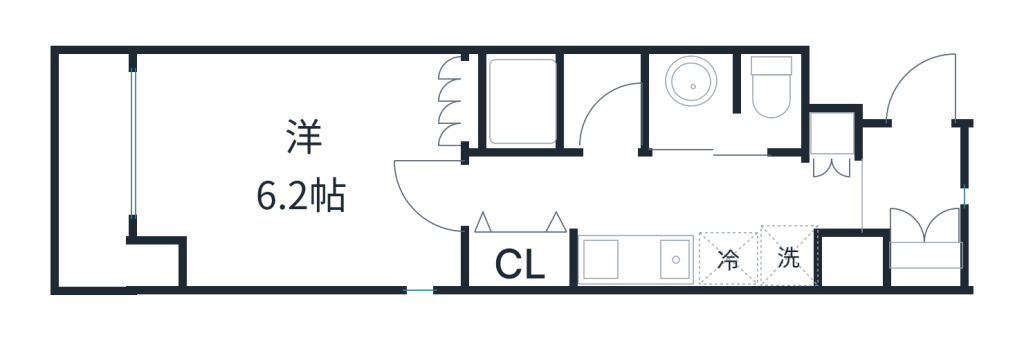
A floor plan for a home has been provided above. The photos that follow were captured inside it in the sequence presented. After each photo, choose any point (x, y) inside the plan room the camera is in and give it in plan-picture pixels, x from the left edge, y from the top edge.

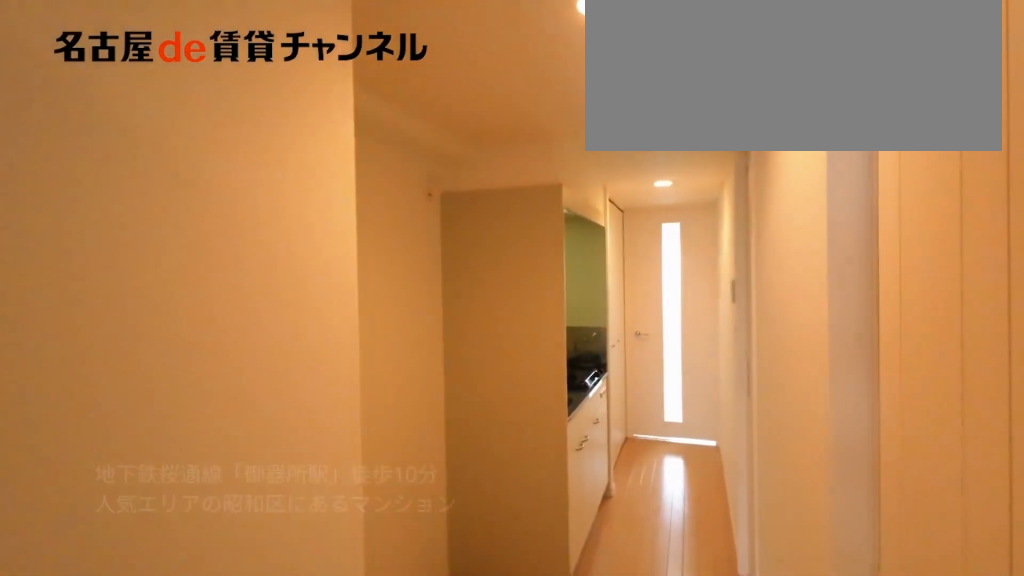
(911, 196)
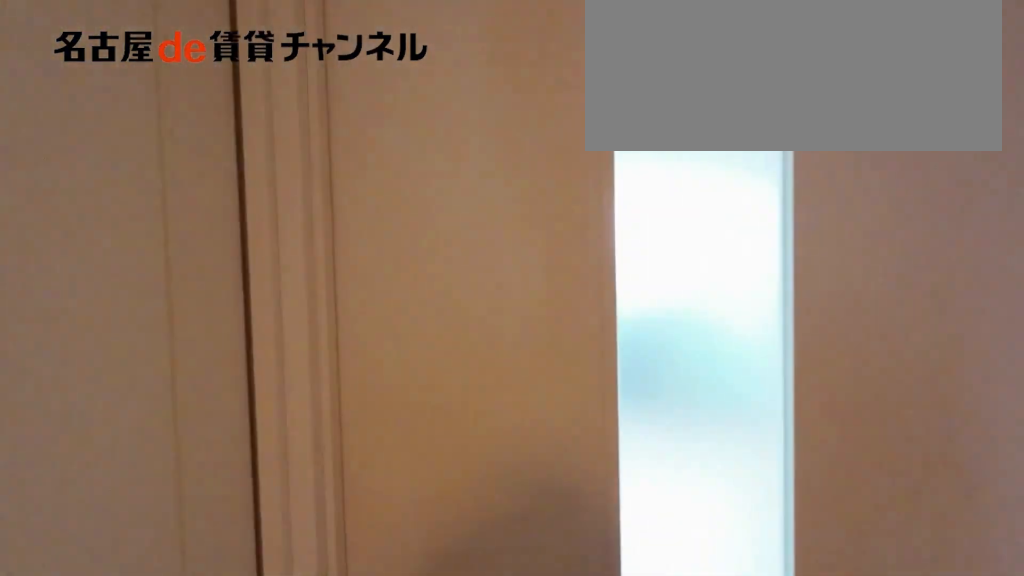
(911, 196)
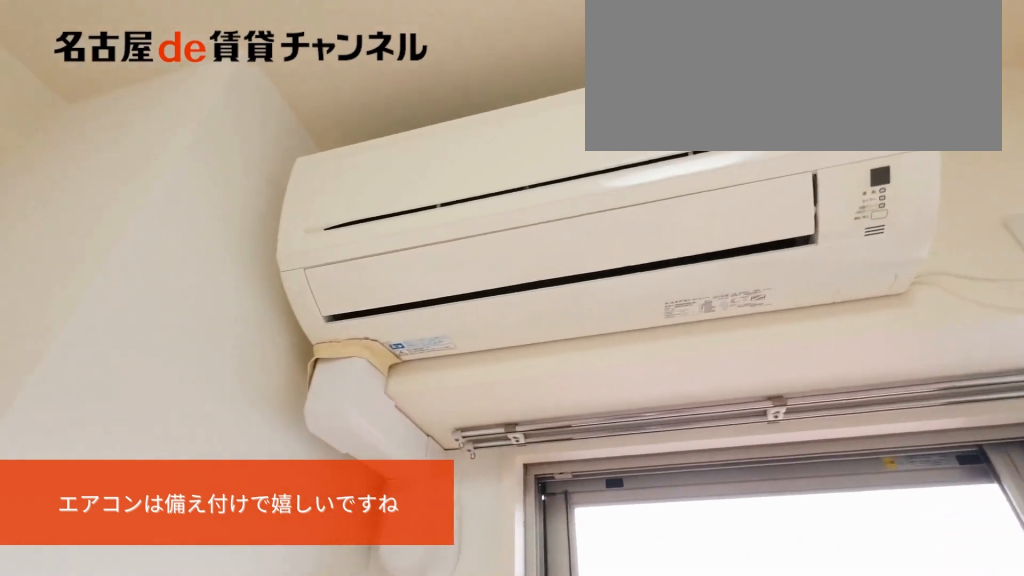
(298, 168)
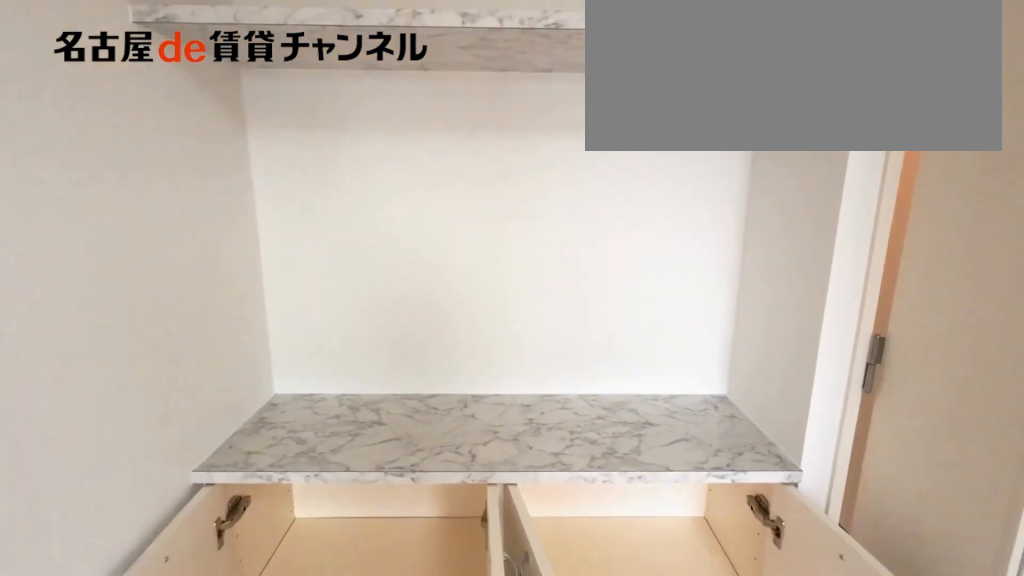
(298, 168)
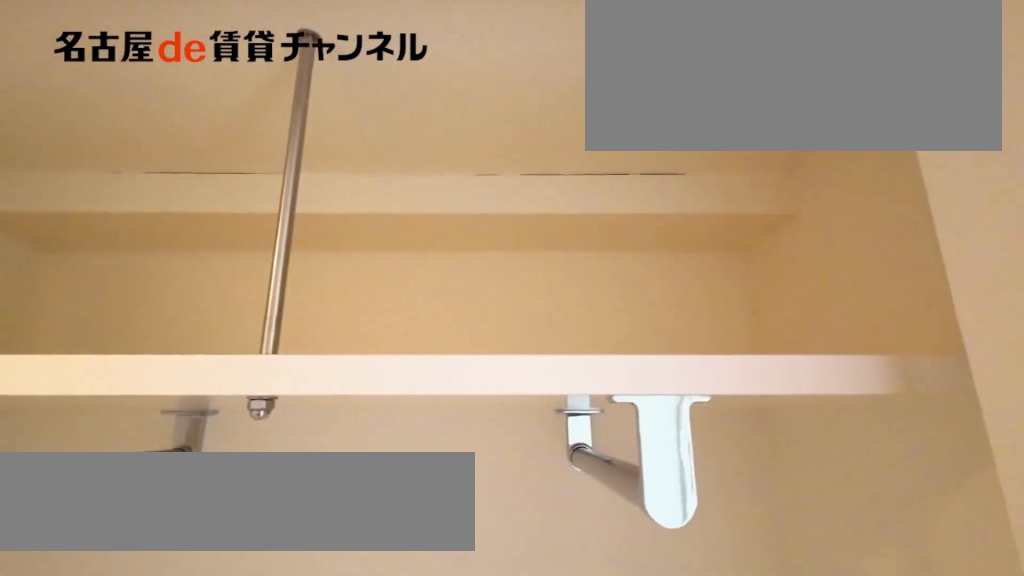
(523, 259)
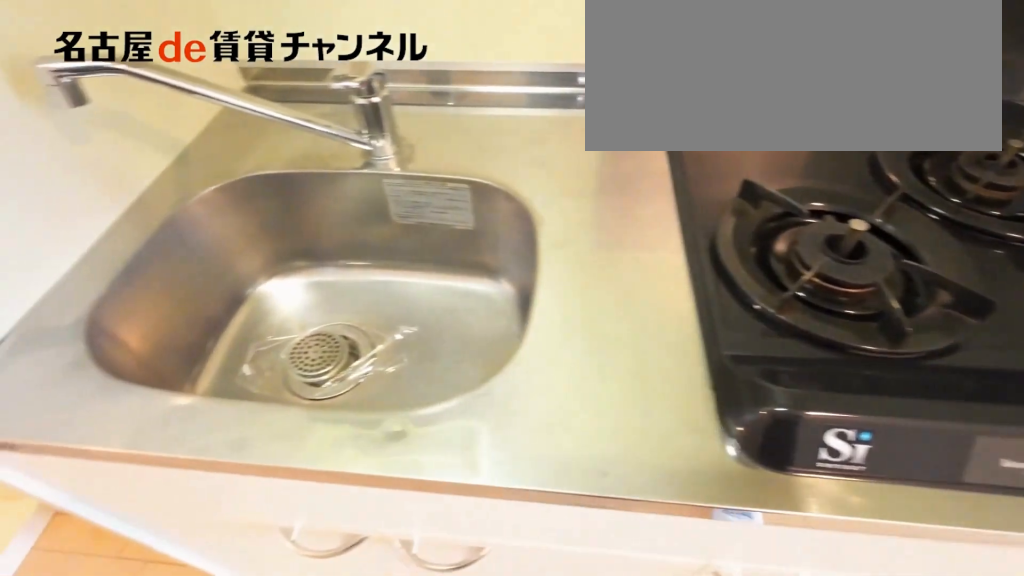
(662, 260)
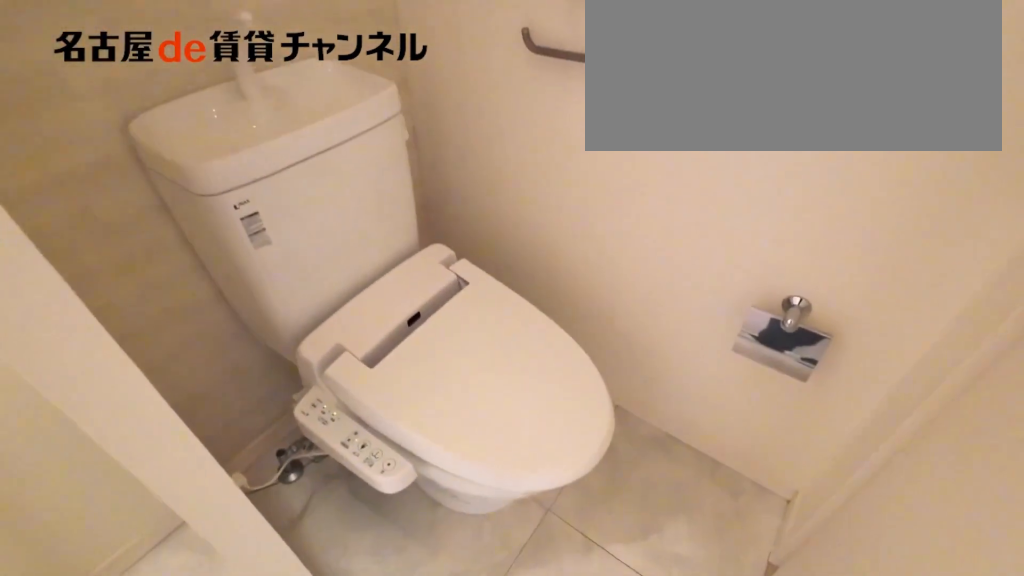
(725, 103)
